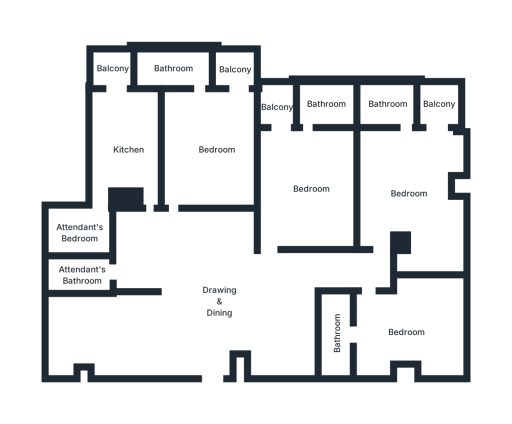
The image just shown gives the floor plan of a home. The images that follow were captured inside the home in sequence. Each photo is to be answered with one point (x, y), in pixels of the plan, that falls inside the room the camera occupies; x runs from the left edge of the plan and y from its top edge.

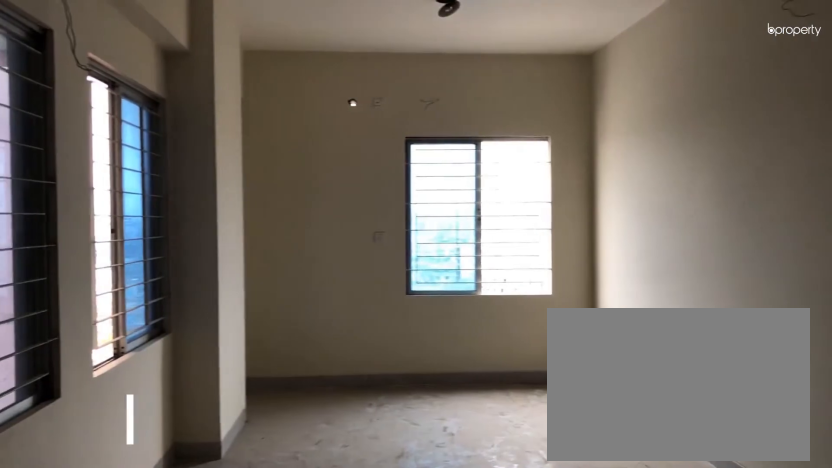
(154, 336)
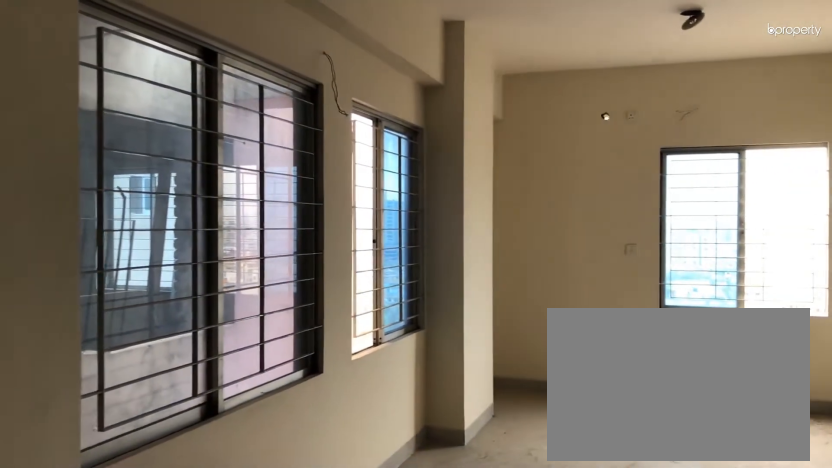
(154, 336)
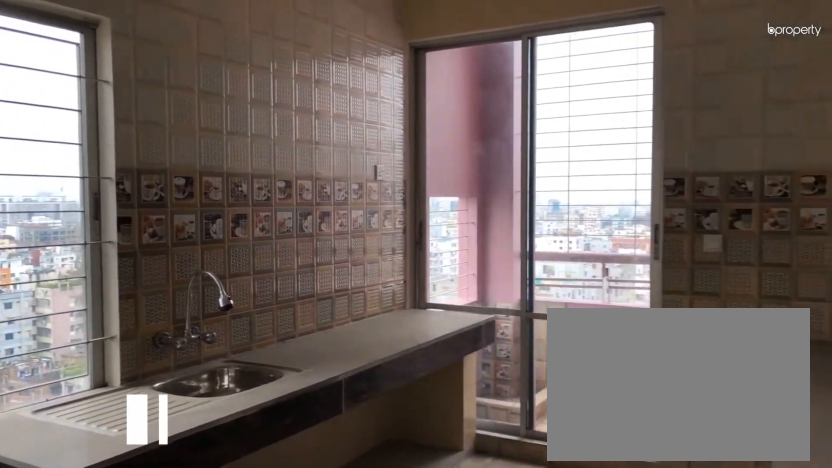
(127, 152)
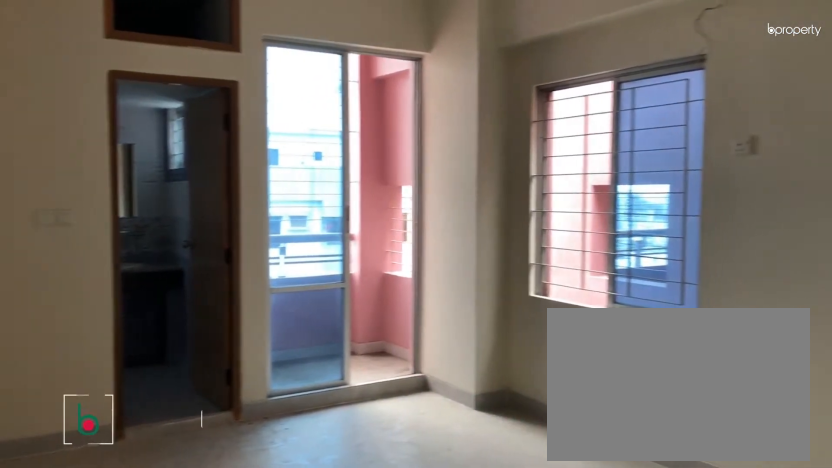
(215, 152)
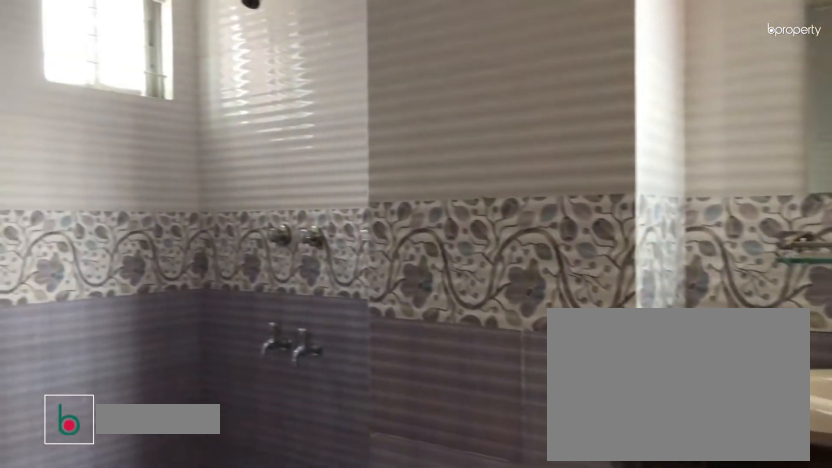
(171, 68)
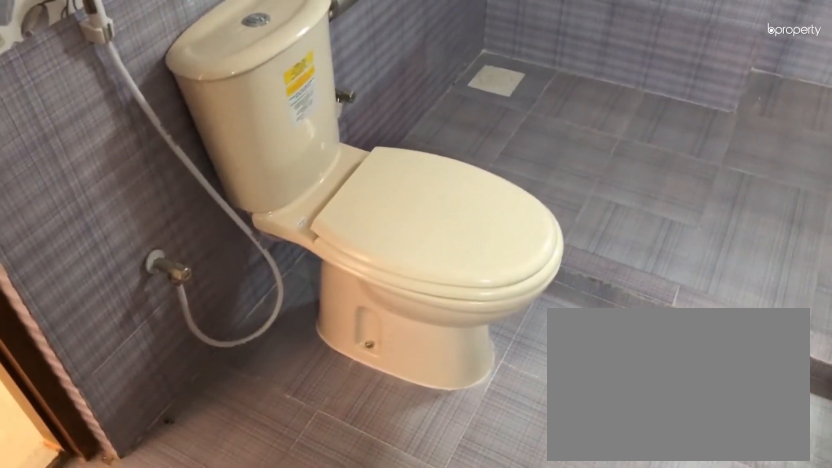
(171, 68)
